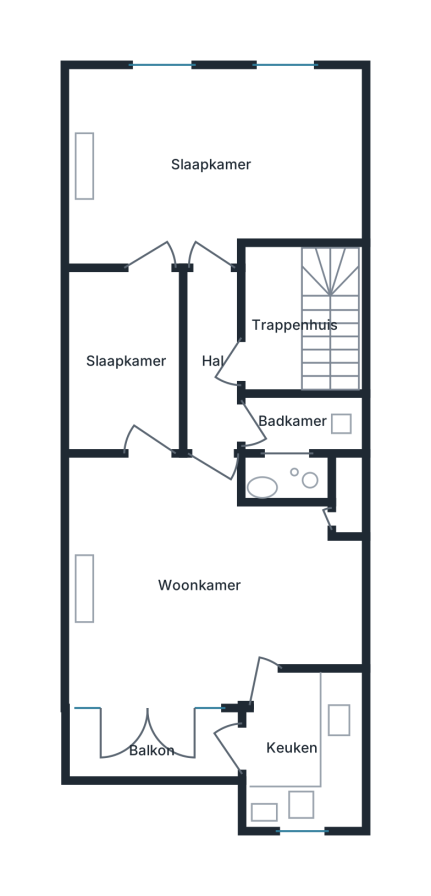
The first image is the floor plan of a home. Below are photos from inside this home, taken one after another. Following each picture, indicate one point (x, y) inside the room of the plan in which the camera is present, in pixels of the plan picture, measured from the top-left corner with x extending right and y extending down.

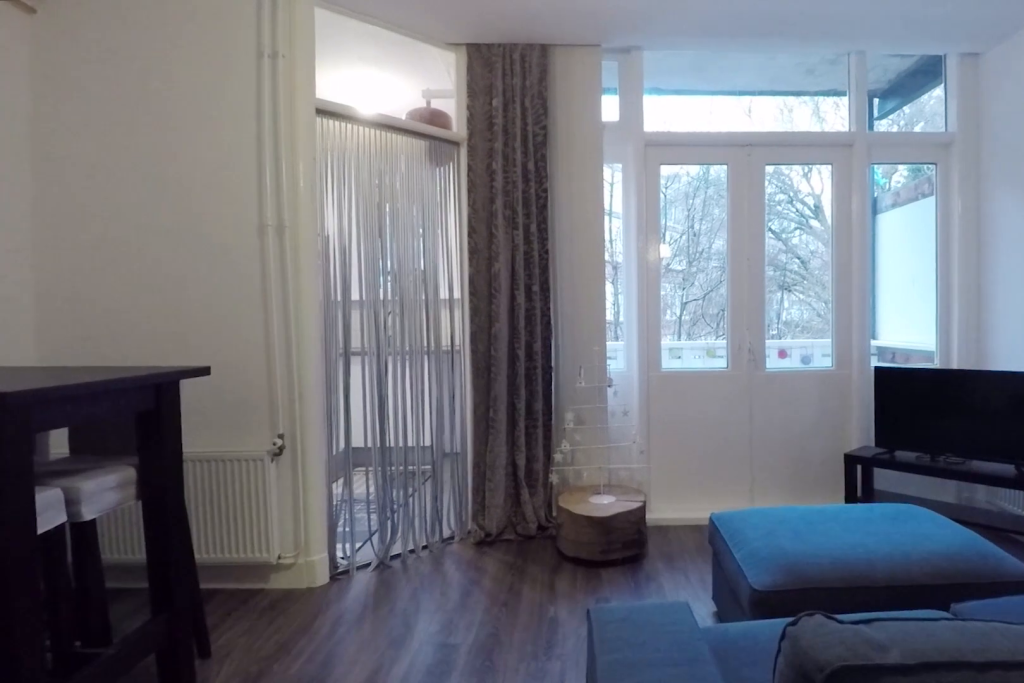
(202, 583)
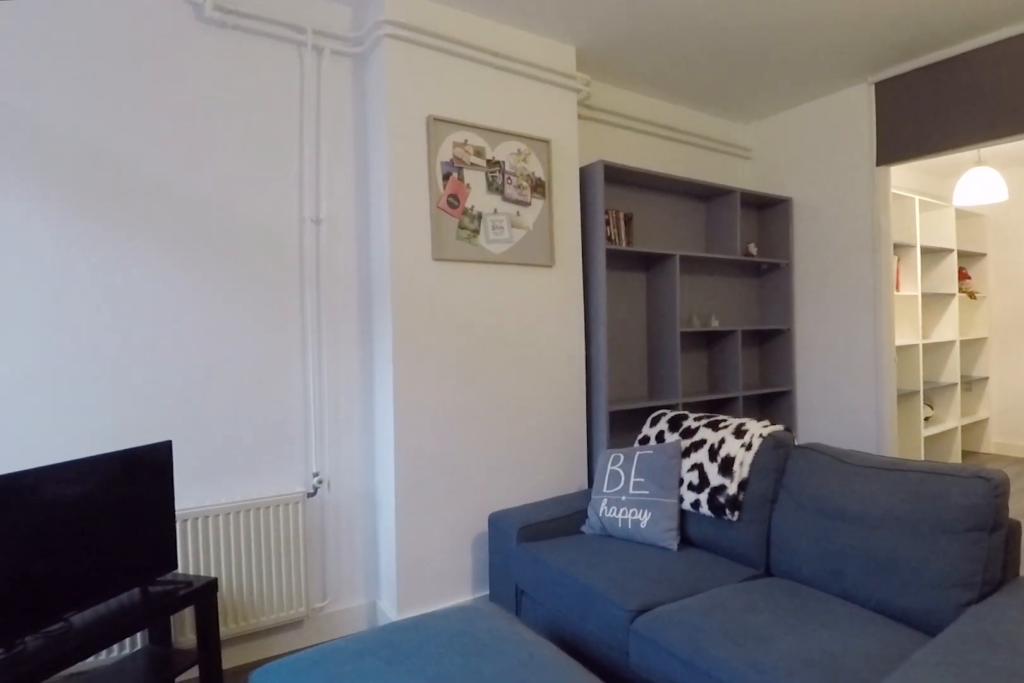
(202, 583)
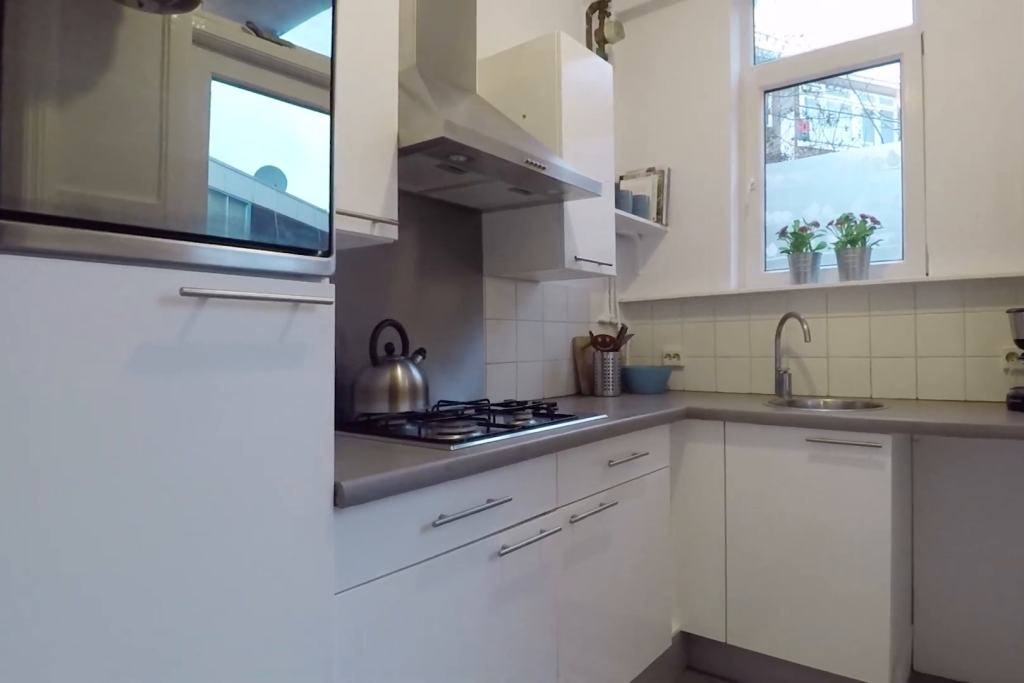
(304, 750)
